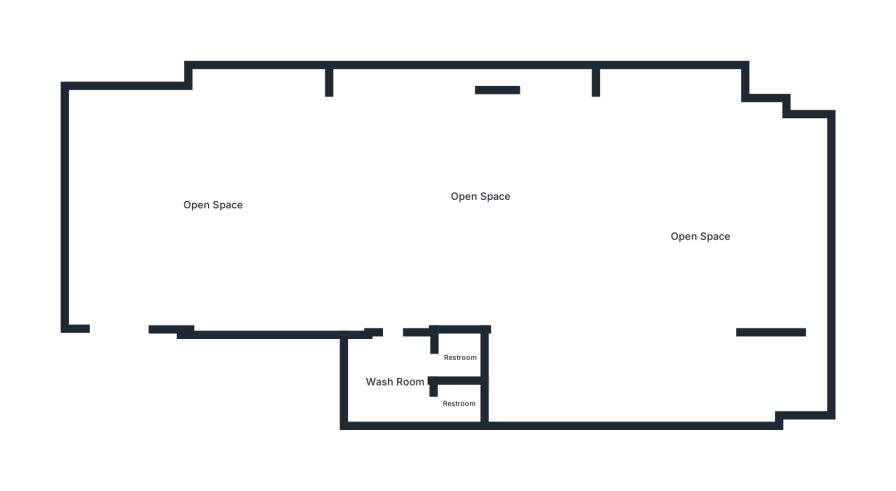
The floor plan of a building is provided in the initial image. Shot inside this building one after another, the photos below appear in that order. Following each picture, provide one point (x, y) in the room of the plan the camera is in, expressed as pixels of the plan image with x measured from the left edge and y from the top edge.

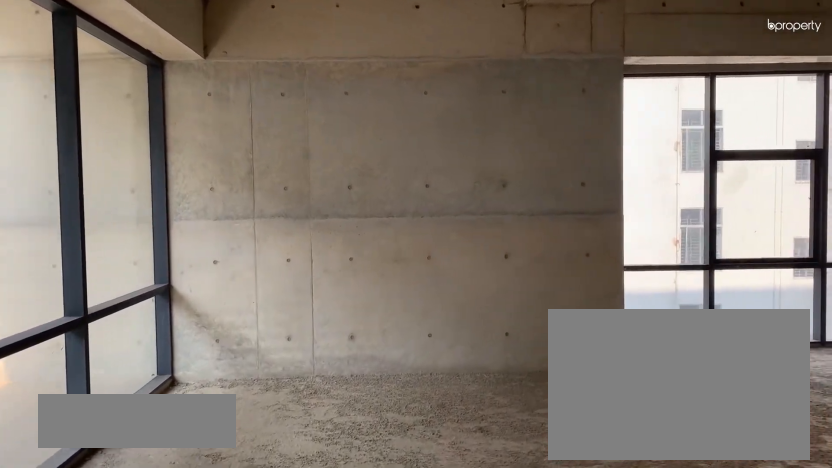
(215, 206)
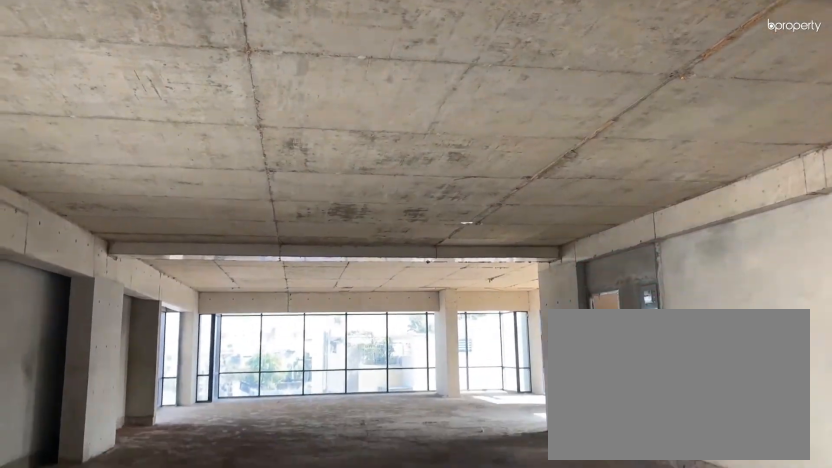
(215, 206)
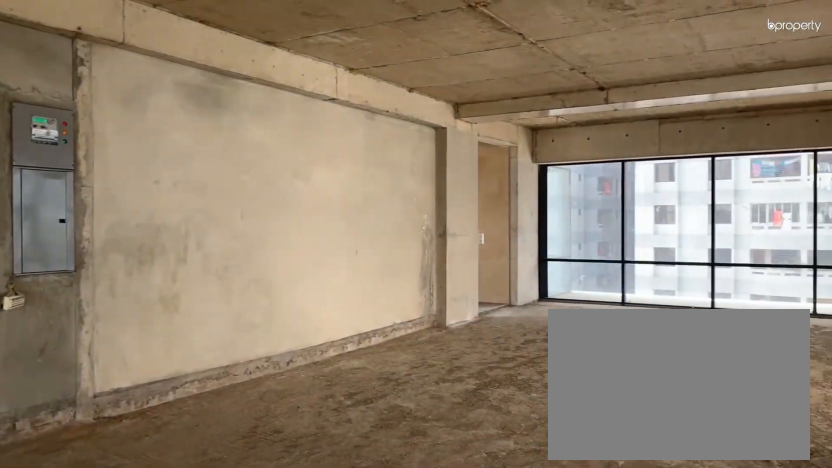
(483, 195)
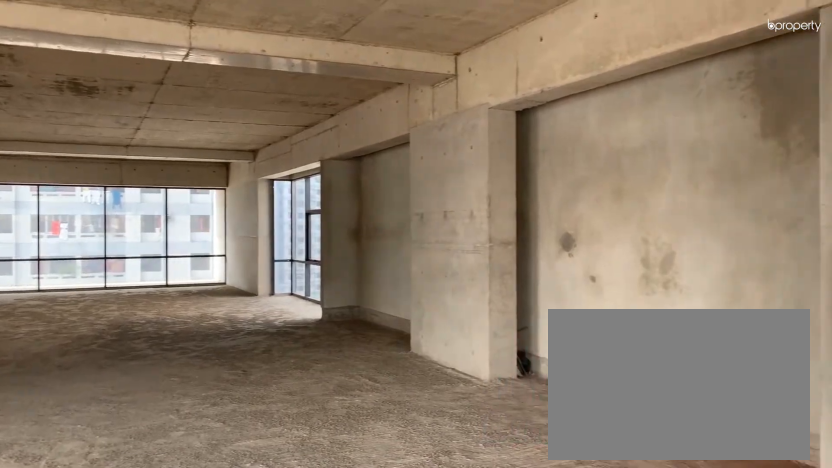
(703, 236)
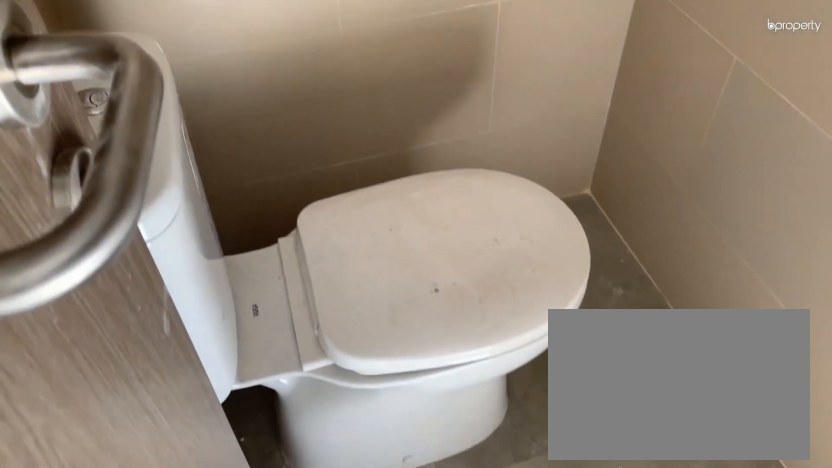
(459, 406)
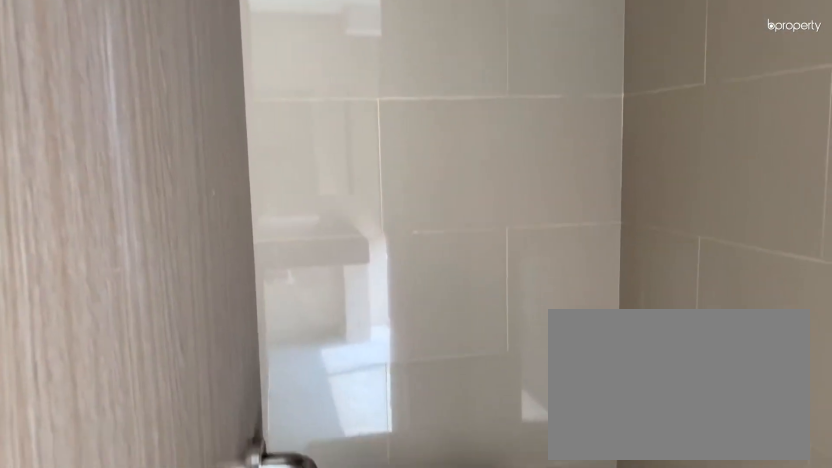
(459, 406)
